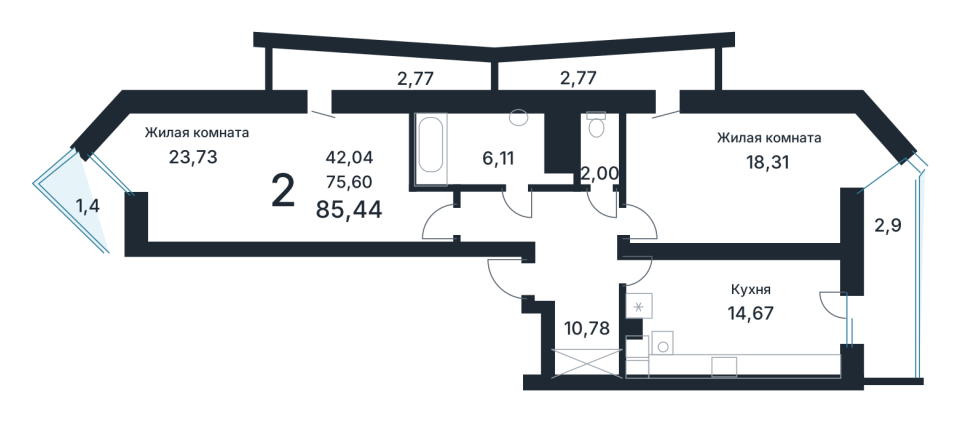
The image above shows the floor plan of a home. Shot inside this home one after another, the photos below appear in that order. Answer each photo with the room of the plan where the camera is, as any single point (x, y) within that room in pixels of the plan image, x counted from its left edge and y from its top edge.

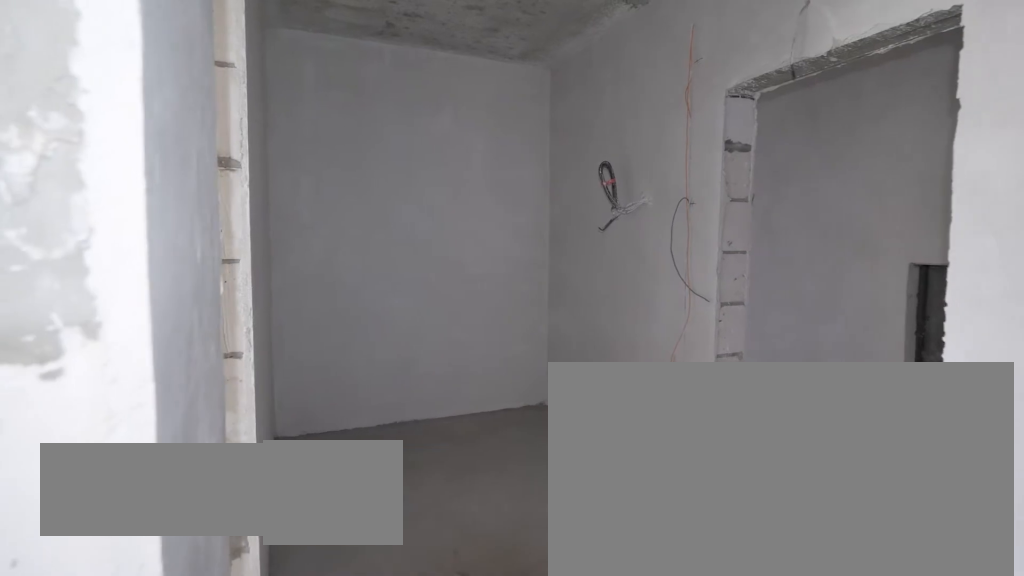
(563, 267)
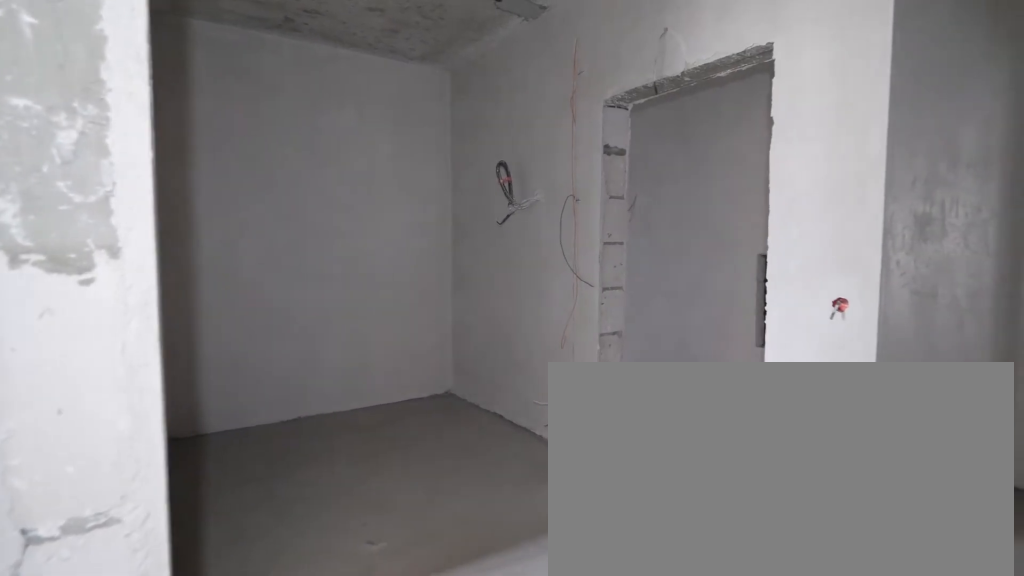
(563, 267)
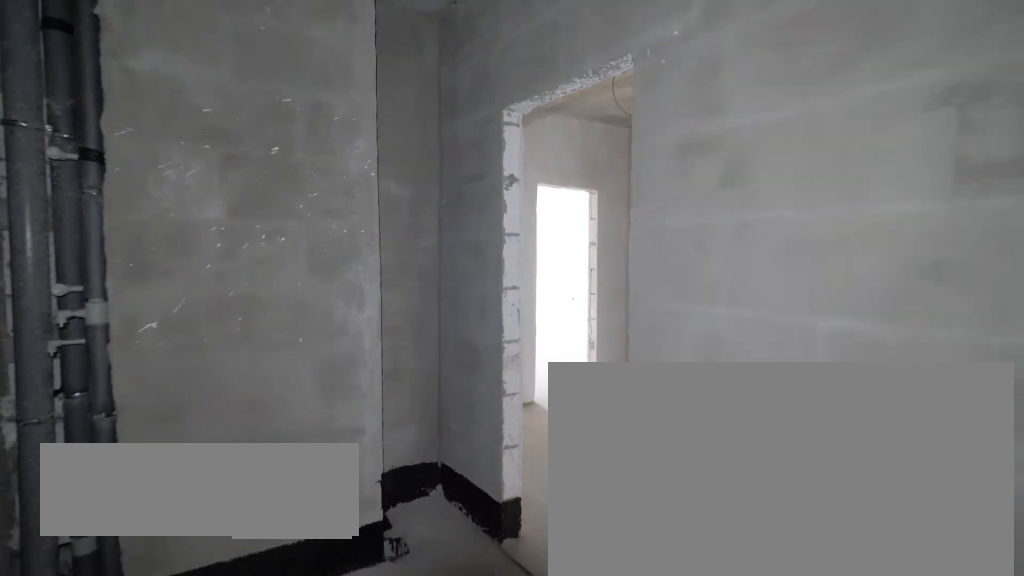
(485, 151)
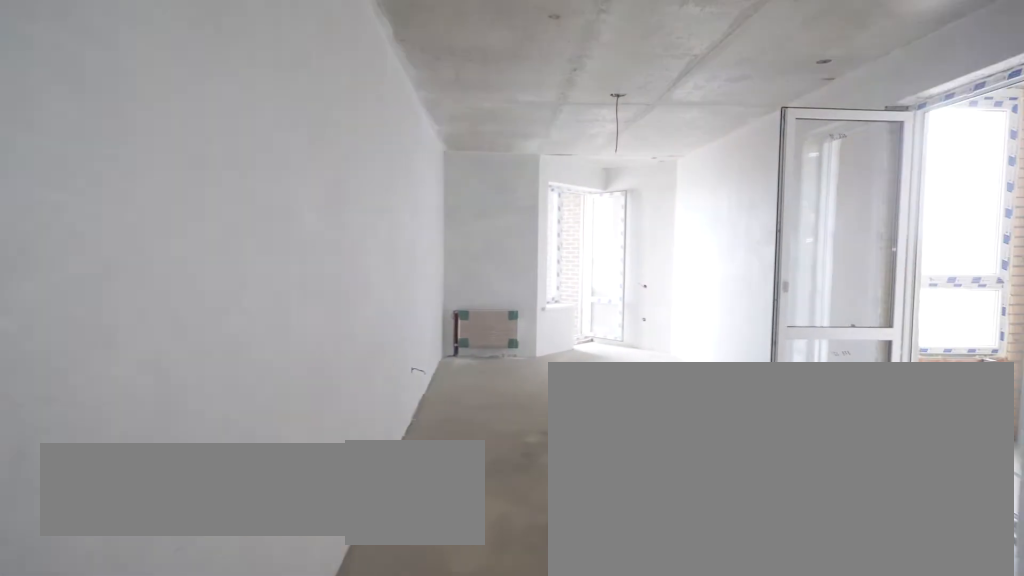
(332, 184)
